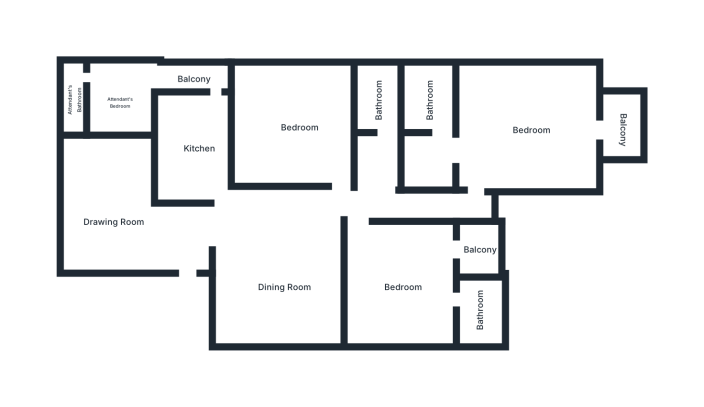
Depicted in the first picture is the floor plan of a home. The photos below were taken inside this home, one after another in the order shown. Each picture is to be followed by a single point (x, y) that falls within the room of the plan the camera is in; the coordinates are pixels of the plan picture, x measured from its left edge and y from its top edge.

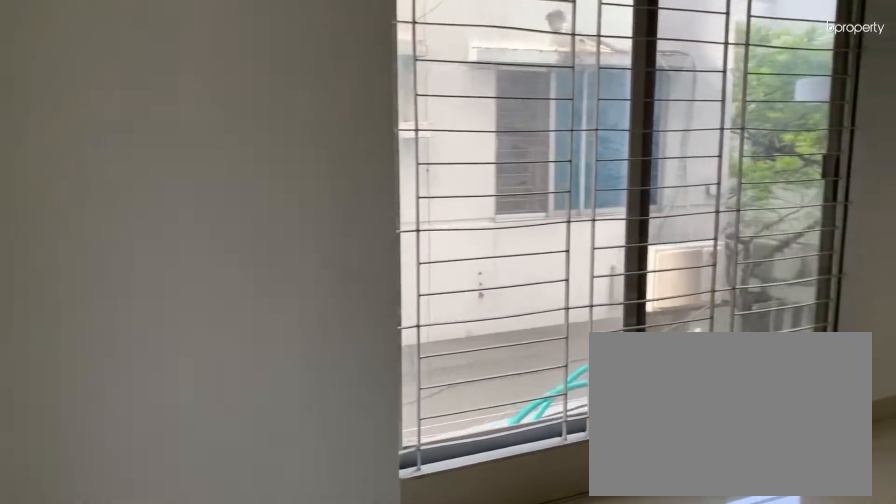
(115, 221)
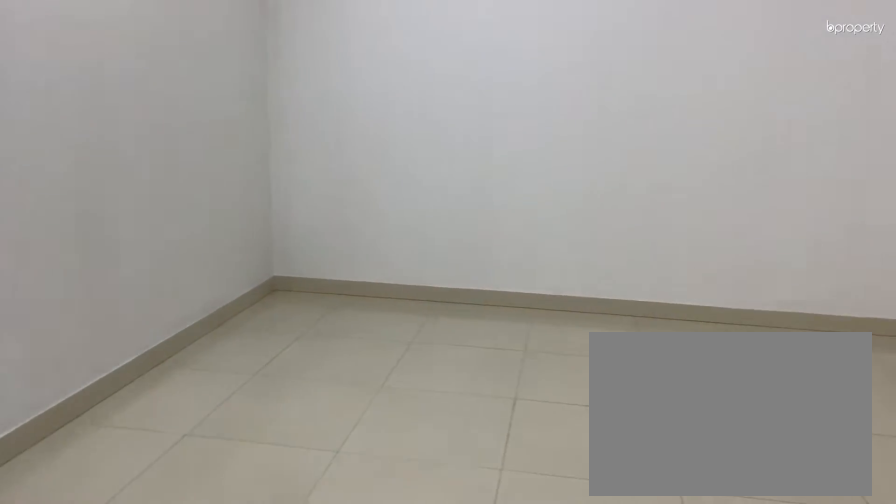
(284, 289)
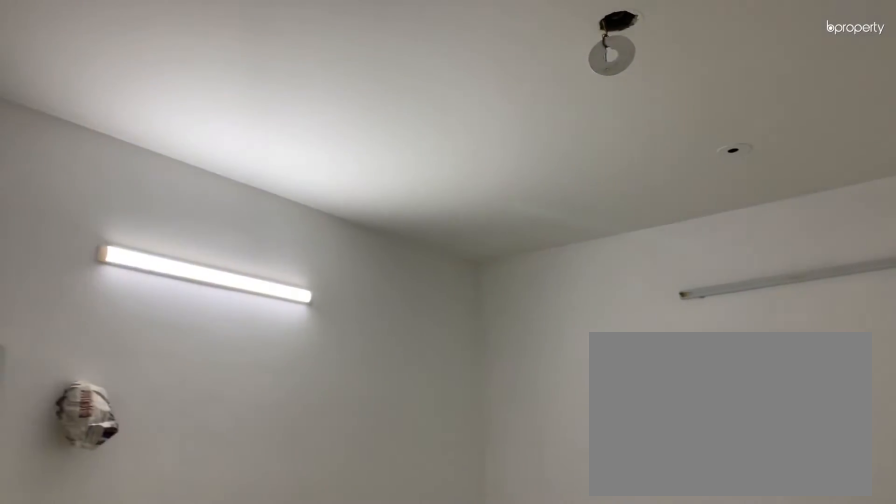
(284, 289)
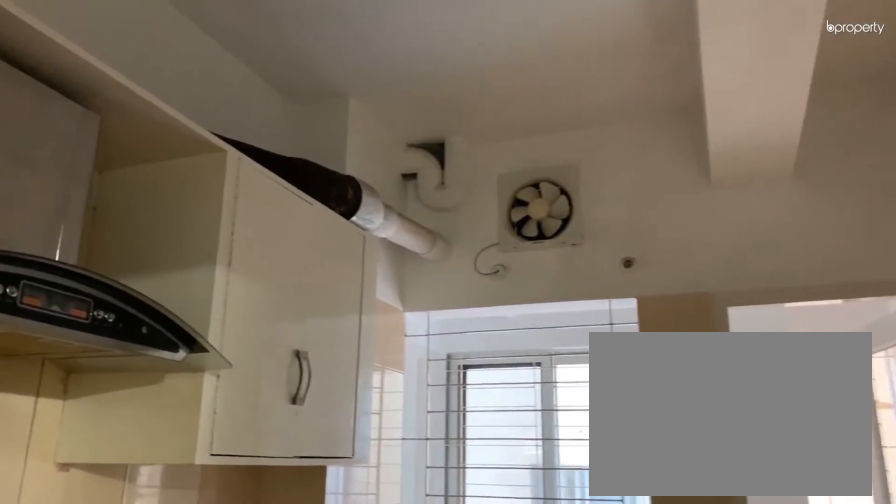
(200, 148)
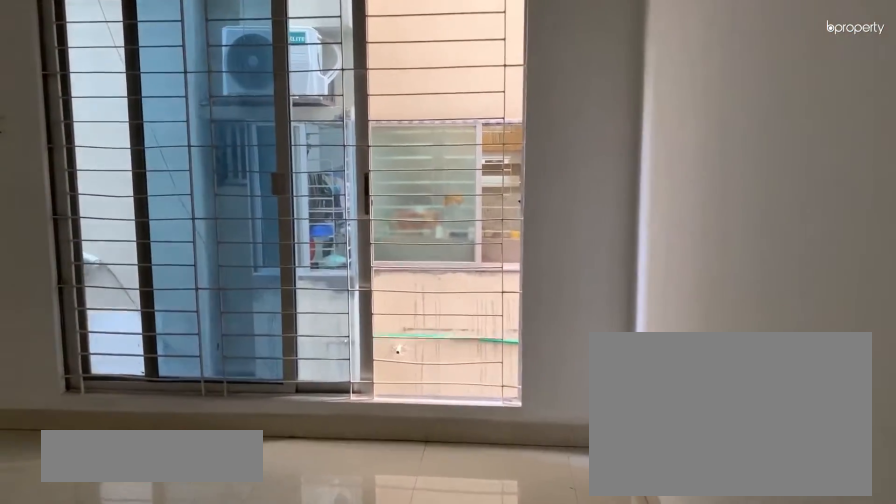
(300, 128)
